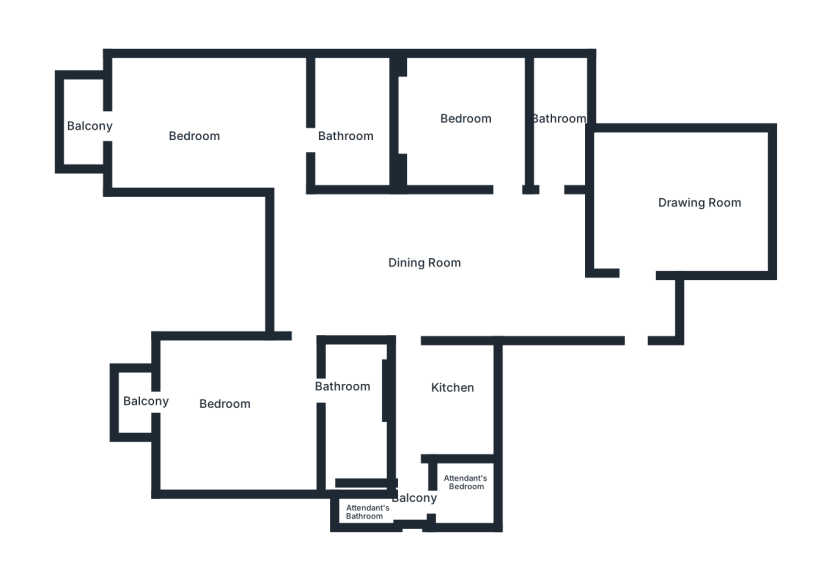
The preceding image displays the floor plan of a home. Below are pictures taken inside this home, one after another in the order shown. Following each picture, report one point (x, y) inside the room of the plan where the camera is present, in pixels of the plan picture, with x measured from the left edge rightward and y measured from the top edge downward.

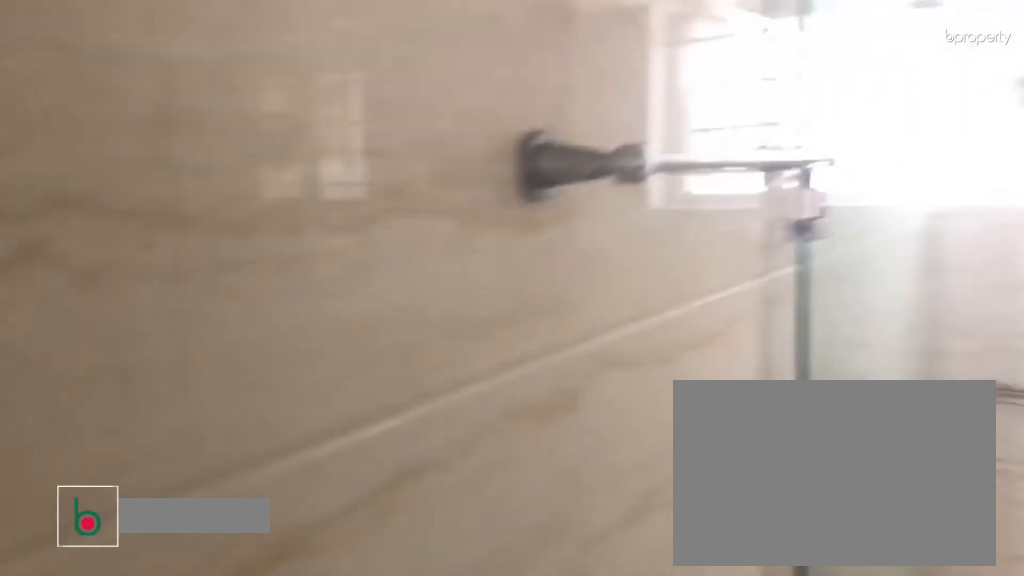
(560, 127)
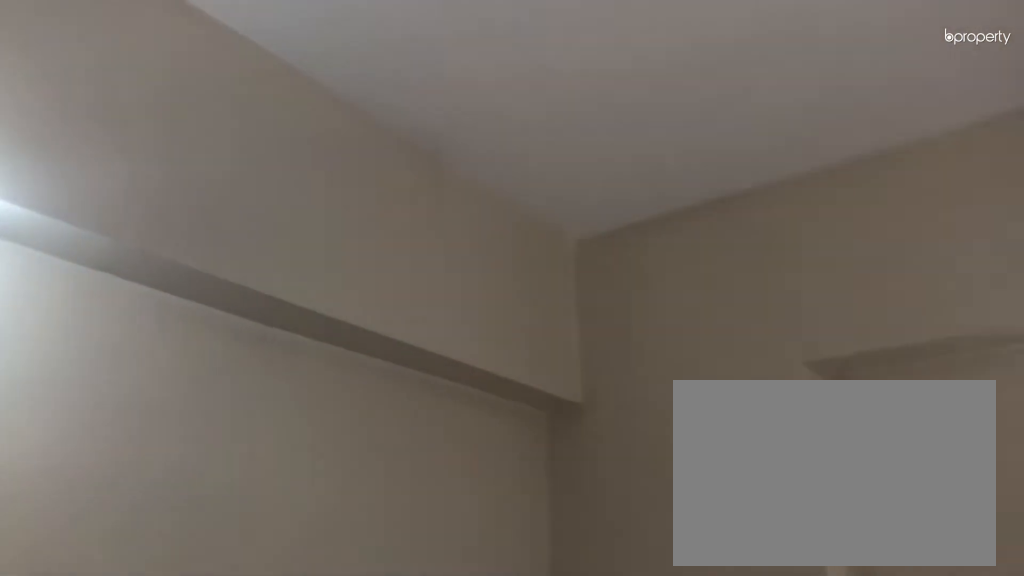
(468, 123)
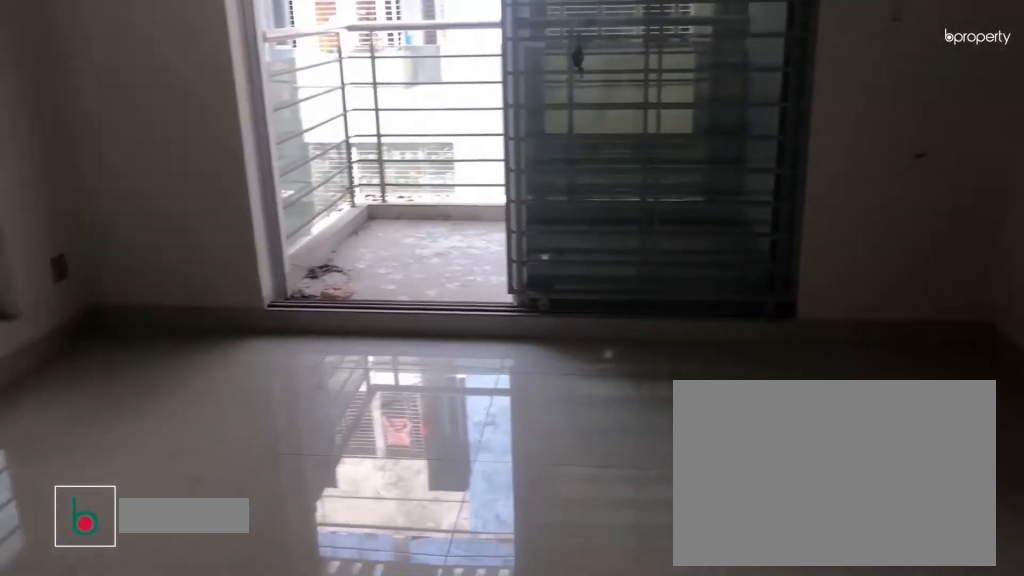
(182, 117)
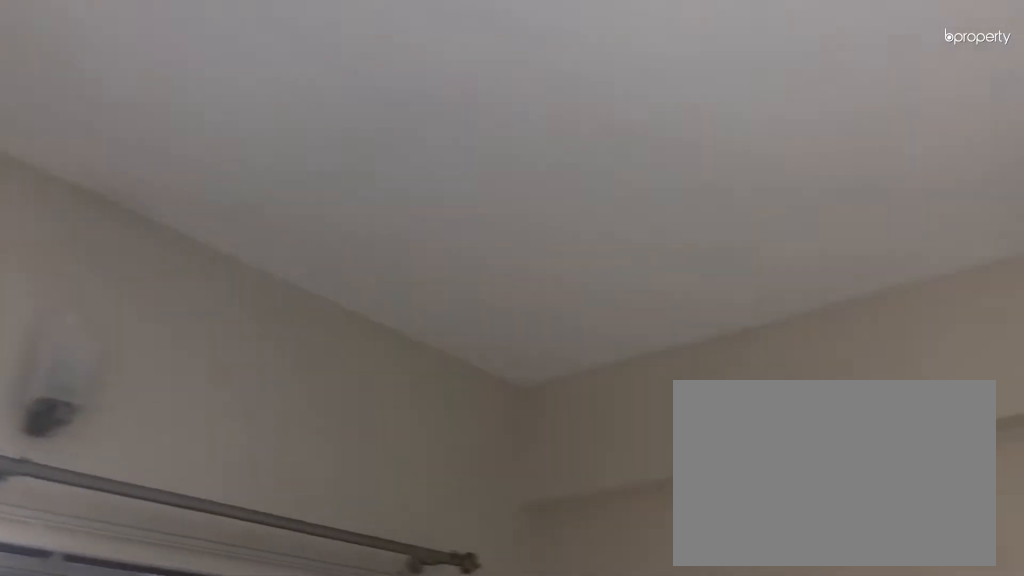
(182, 117)
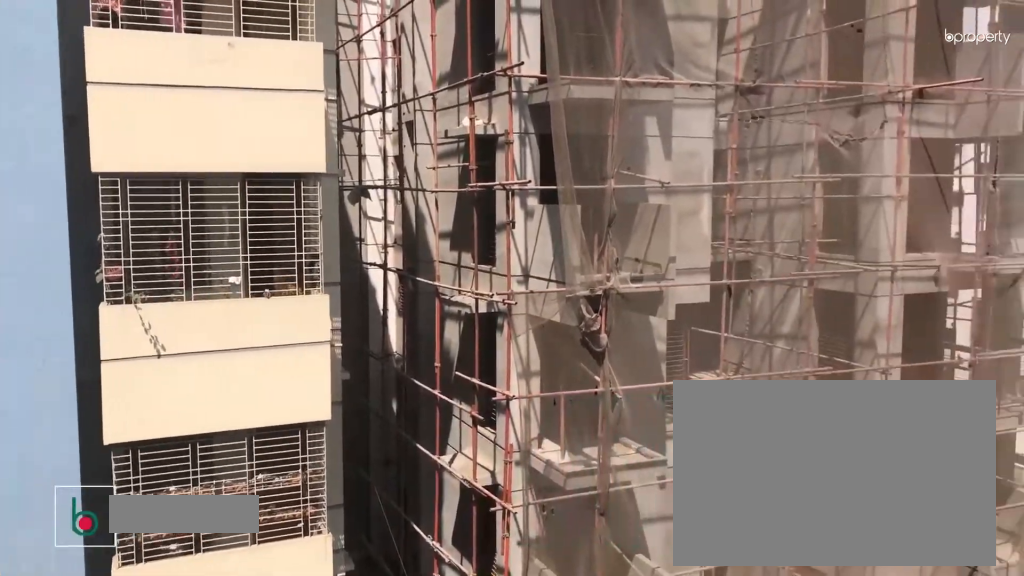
(90, 124)
